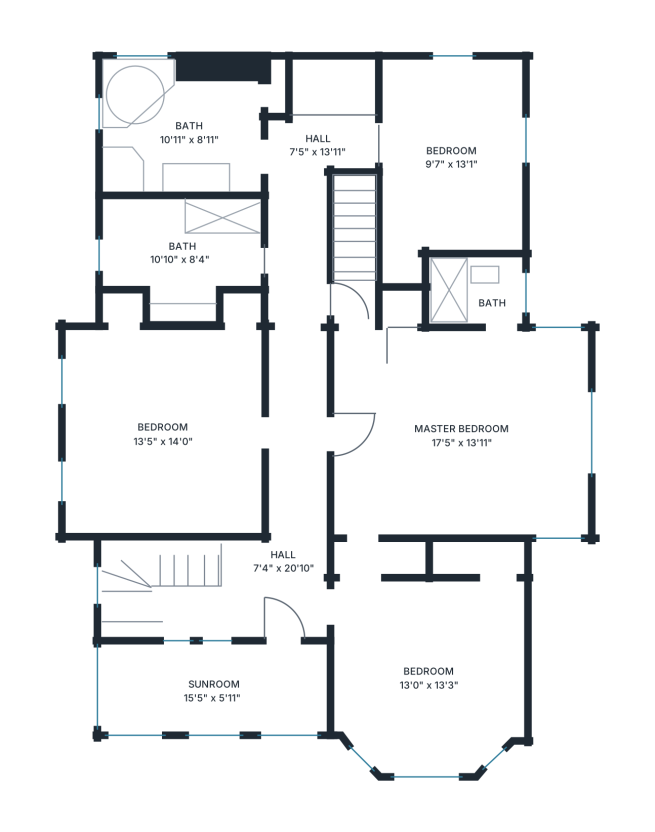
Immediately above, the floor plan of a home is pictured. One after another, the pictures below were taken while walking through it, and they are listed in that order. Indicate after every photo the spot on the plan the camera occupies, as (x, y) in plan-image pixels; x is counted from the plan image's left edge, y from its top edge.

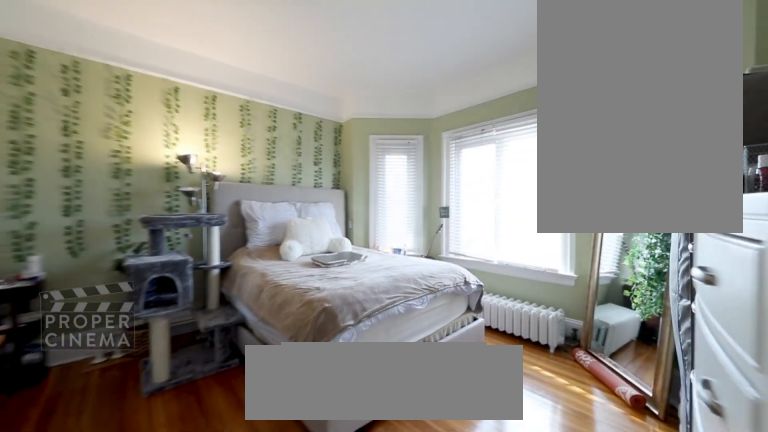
(307, 607)
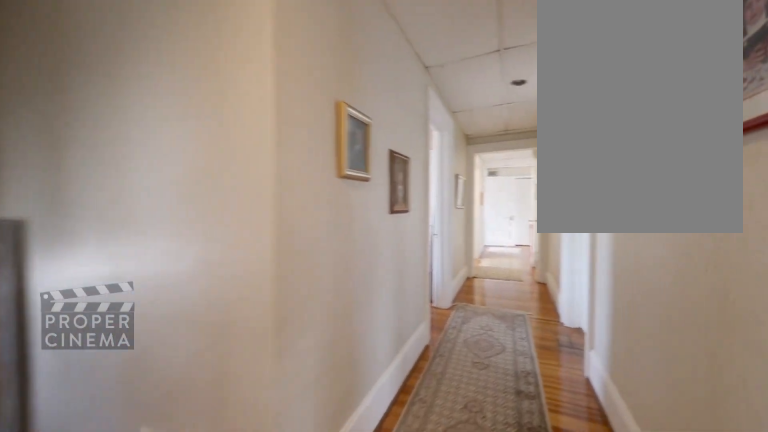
(331, 589)
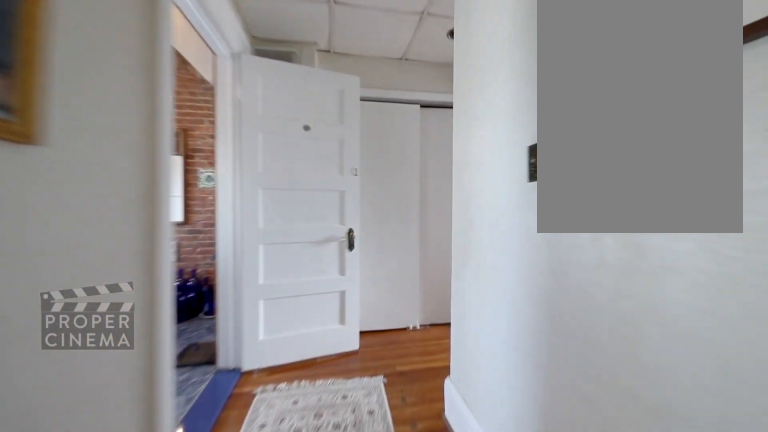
(294, 330)
